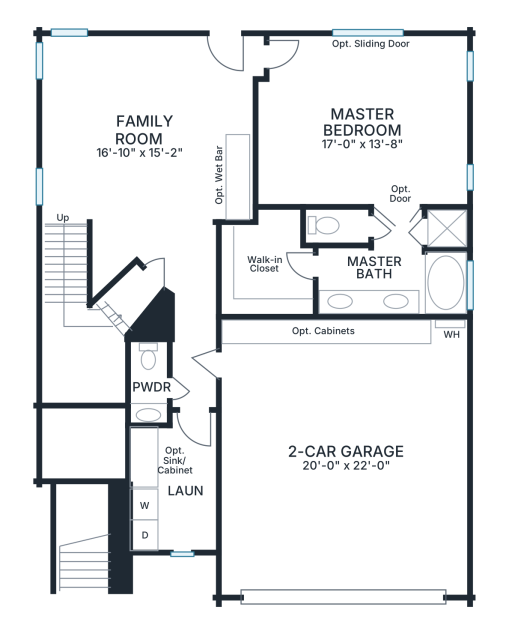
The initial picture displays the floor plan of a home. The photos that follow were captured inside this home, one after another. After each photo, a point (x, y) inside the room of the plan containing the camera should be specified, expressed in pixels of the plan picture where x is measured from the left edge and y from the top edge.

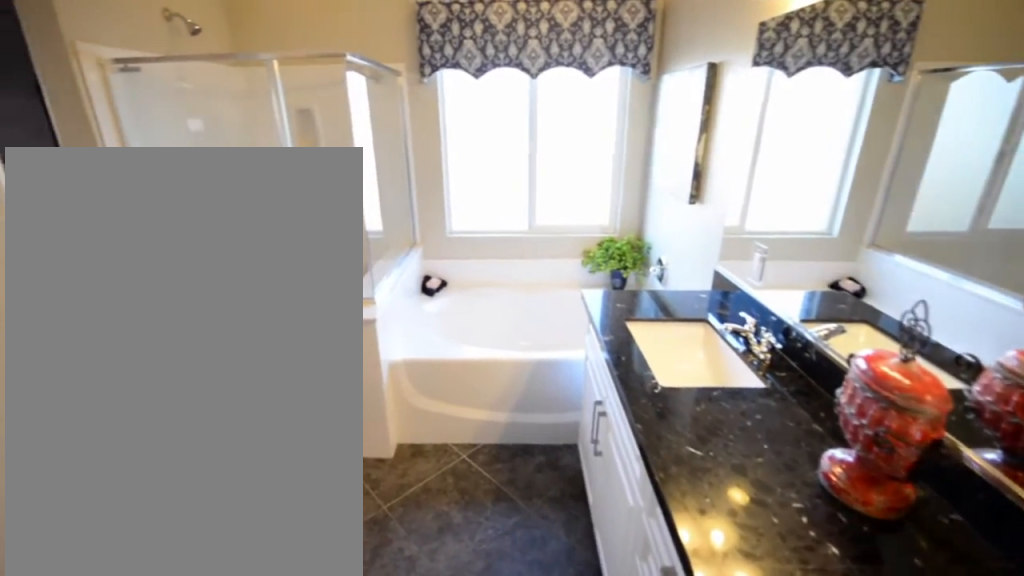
(389, 258)
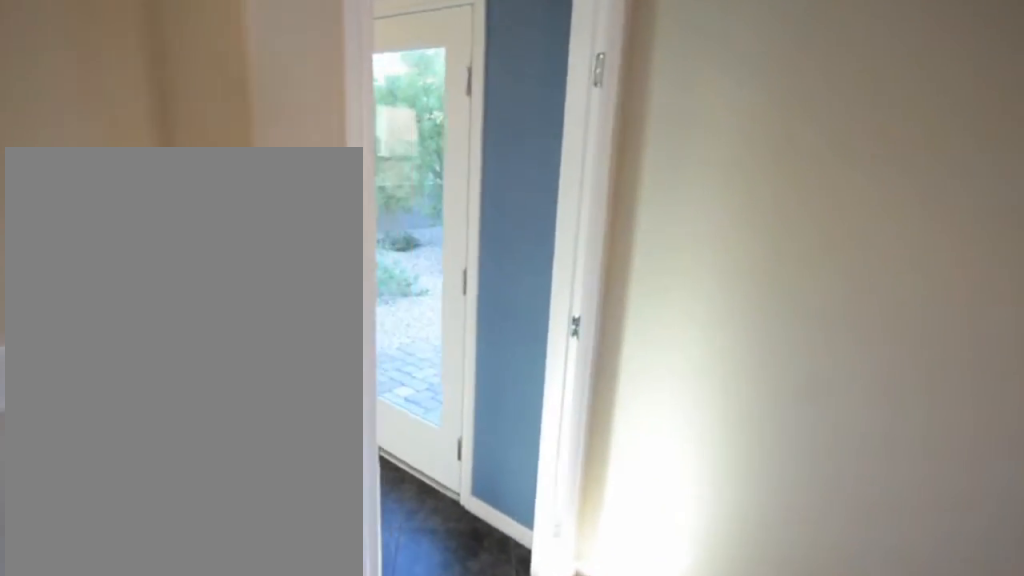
(361, 120)
